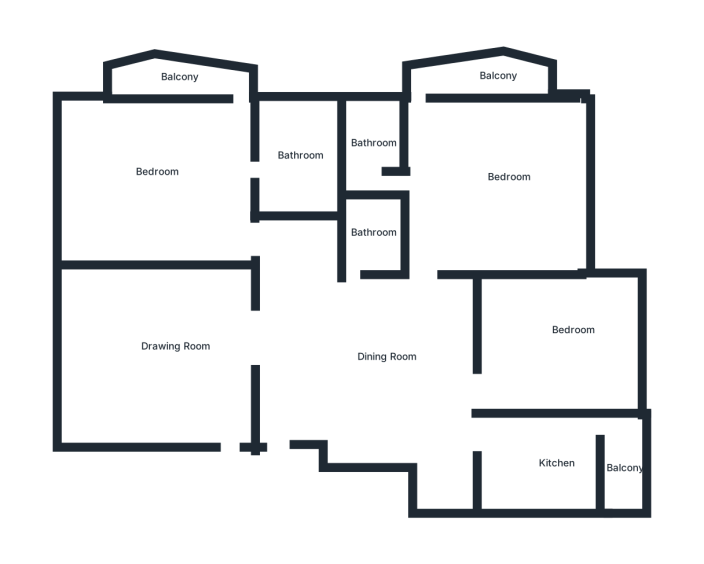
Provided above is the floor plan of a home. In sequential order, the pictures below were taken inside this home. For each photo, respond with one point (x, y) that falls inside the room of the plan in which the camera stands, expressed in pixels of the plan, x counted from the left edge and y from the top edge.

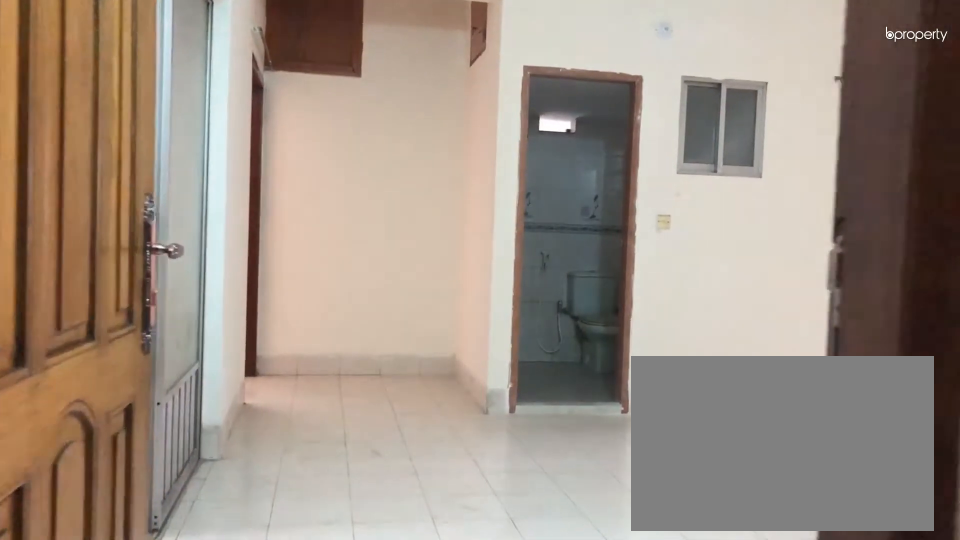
(291, 427)
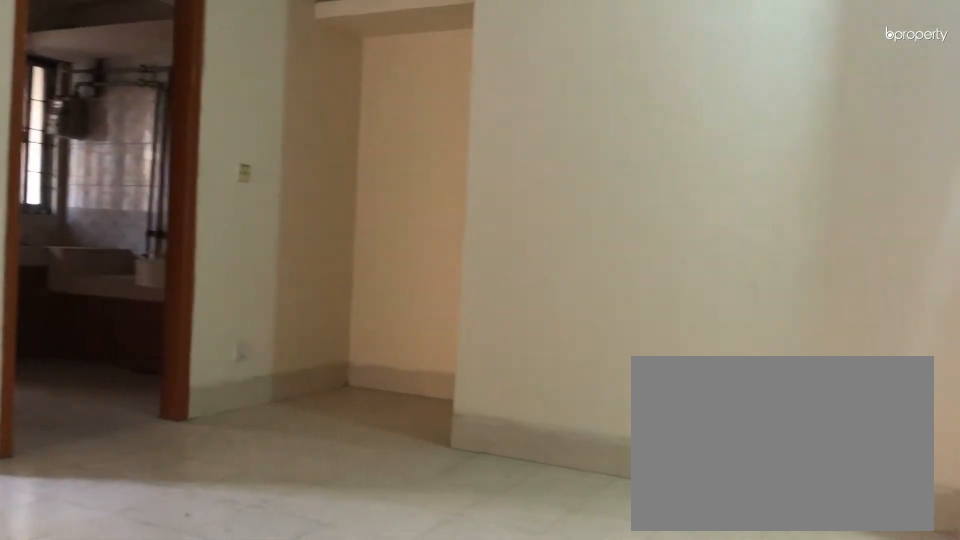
(380, 348)
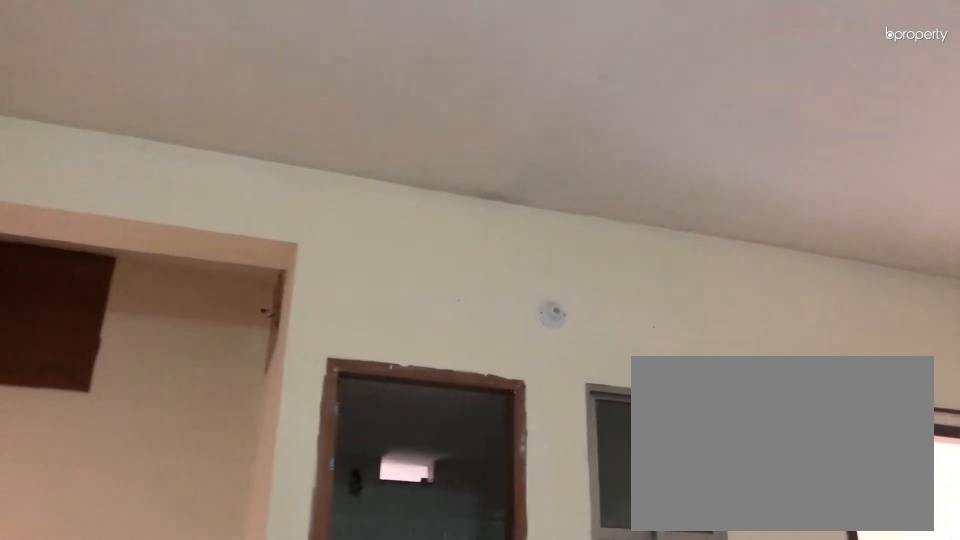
(381, 349)
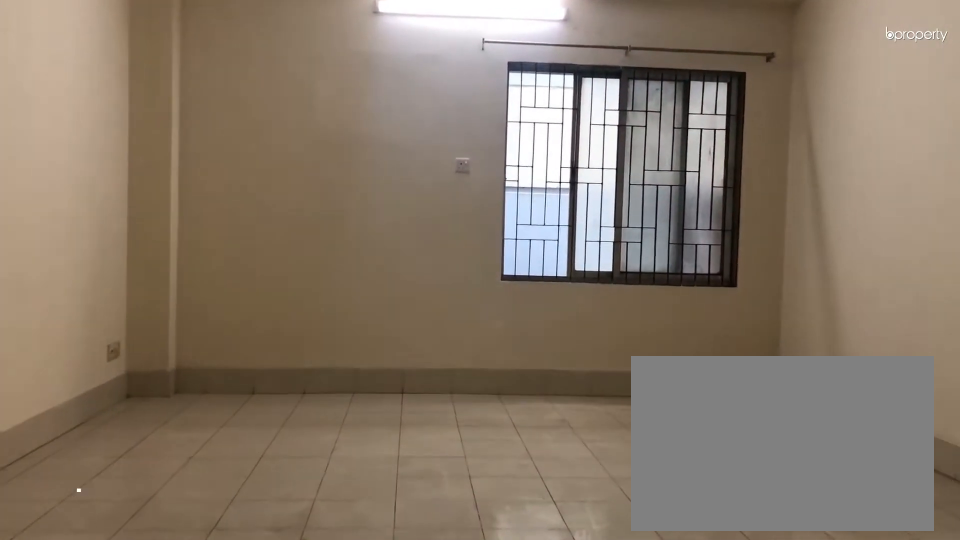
(221, 348)
